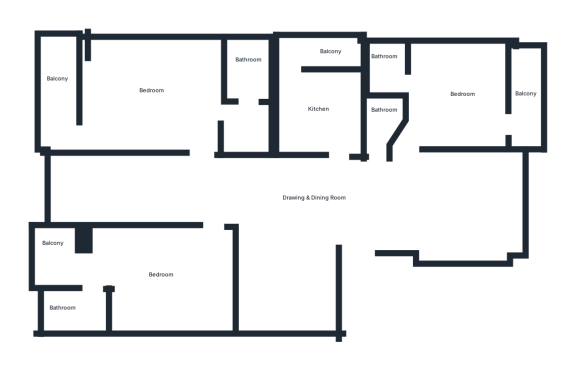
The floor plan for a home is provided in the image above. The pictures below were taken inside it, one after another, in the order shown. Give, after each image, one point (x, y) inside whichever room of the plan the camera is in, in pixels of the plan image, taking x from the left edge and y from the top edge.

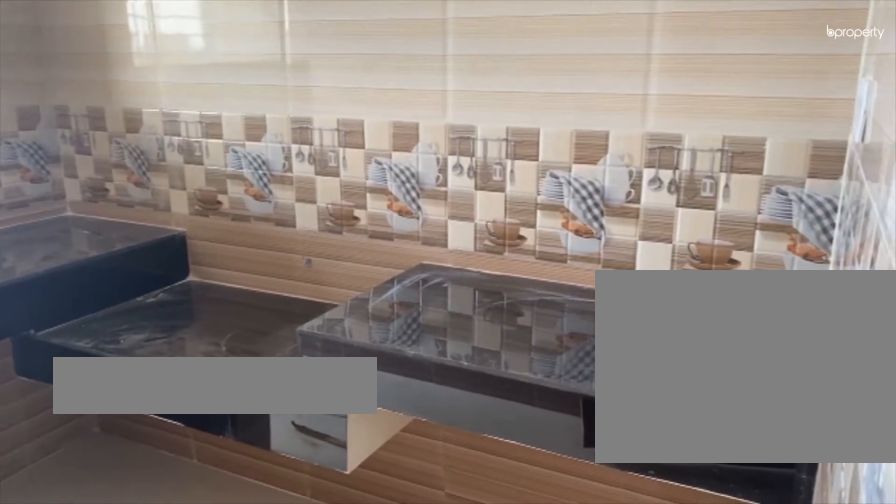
(325, 112)
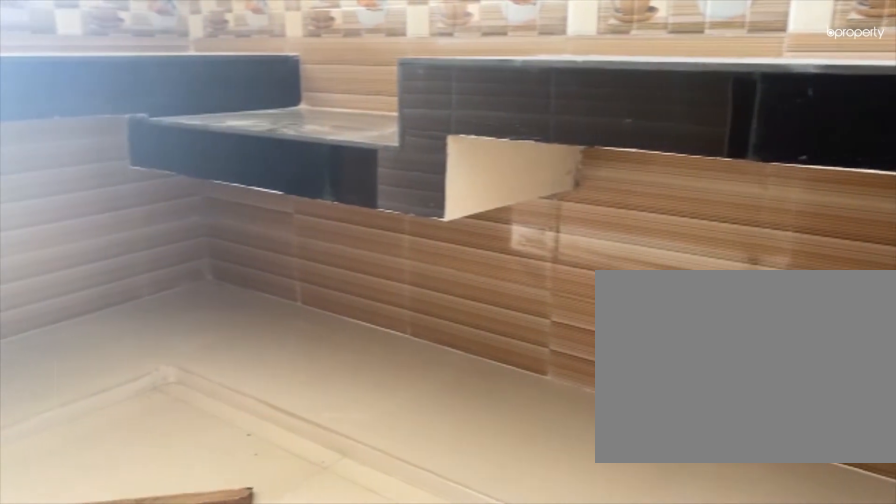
(325, 112)
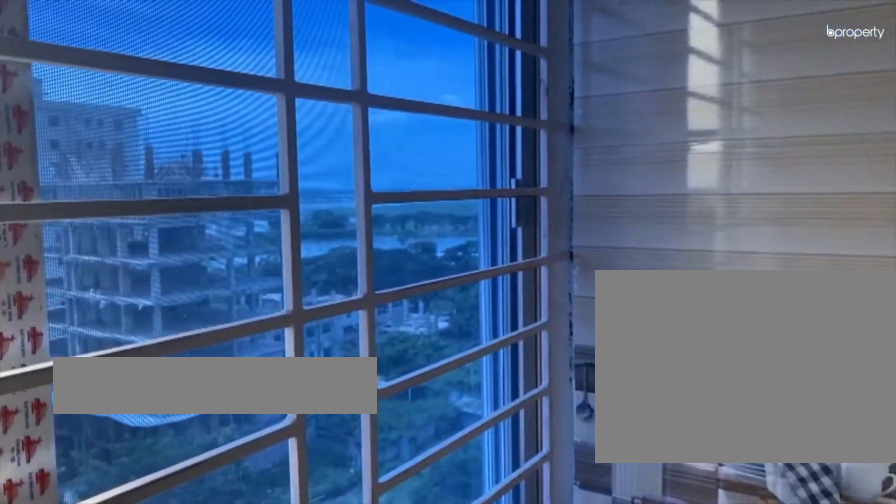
(328, 49)
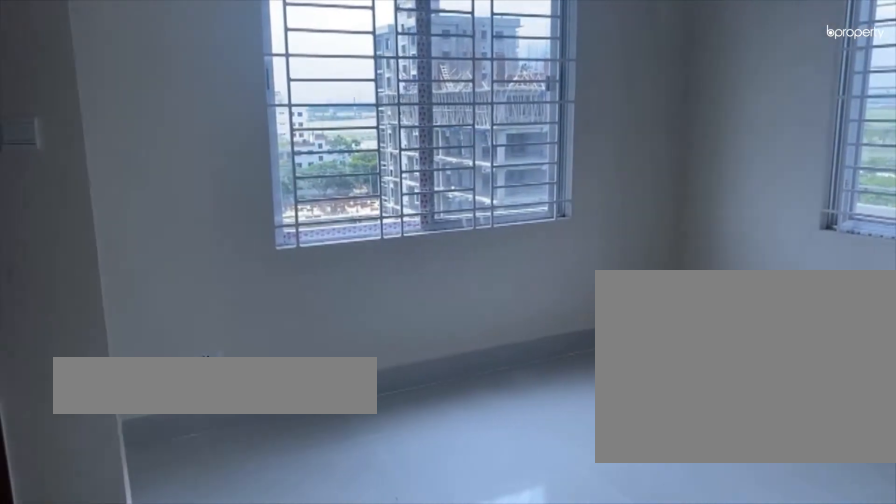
(463, 95)
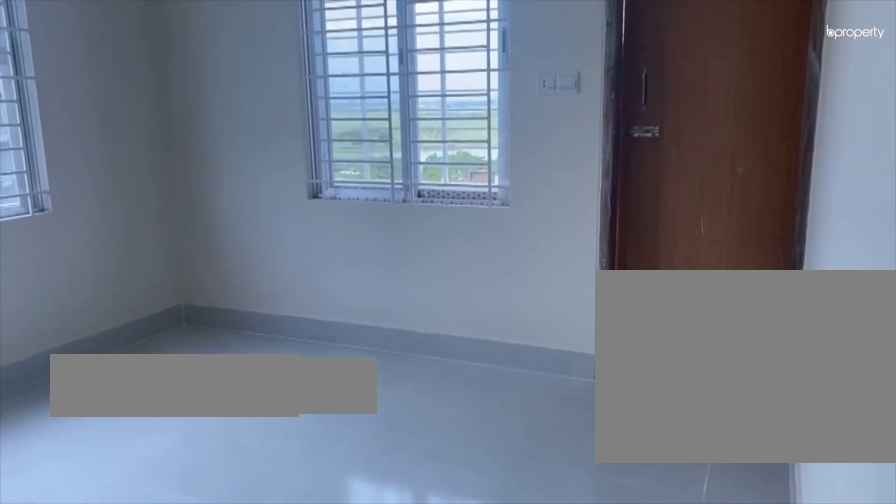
(463, 95)
